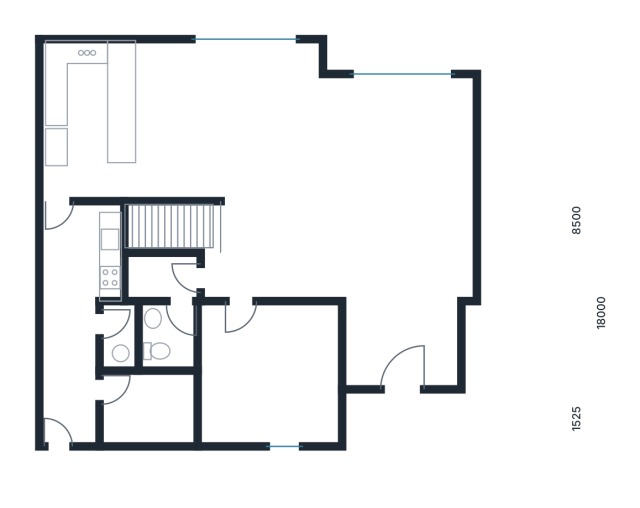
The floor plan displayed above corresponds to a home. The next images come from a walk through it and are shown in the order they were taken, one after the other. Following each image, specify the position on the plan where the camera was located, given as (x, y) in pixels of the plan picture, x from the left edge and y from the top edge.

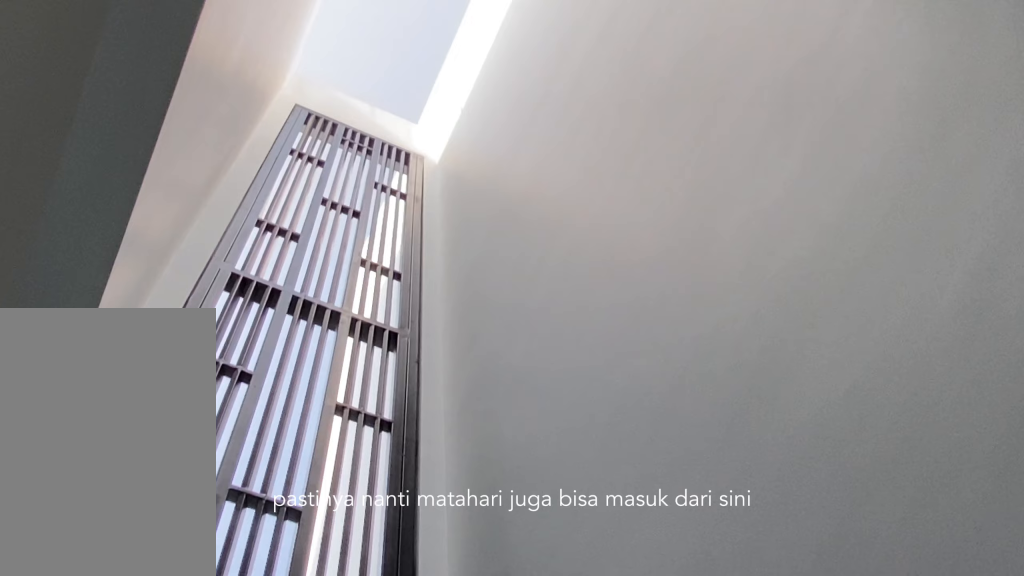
(71, 402)
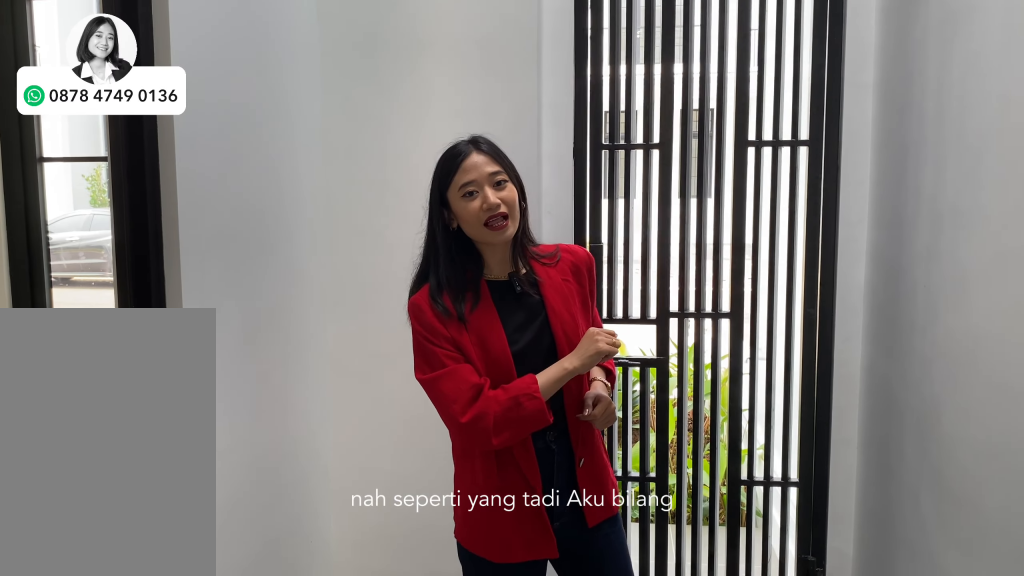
(71, 402)
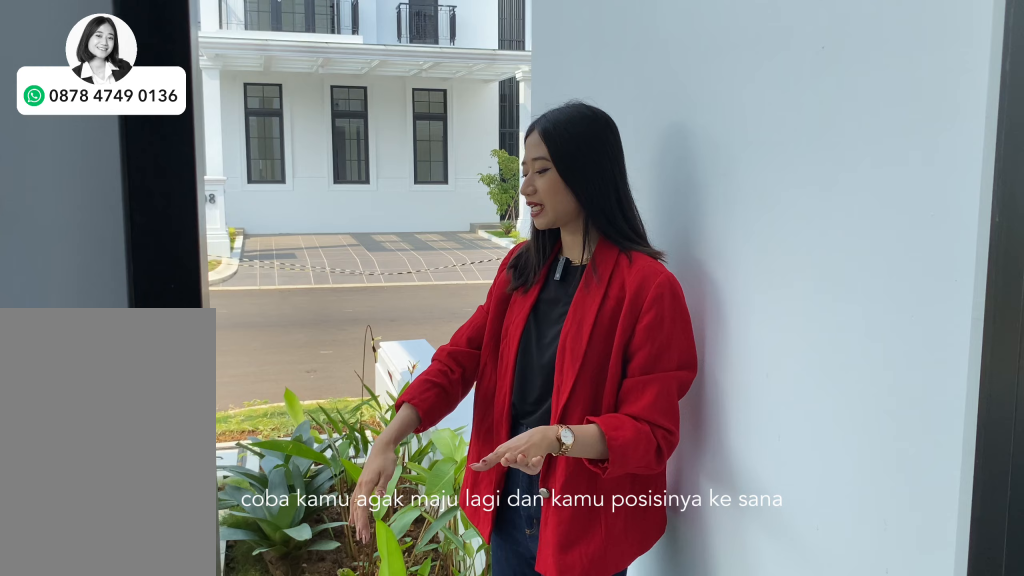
(71, 402)
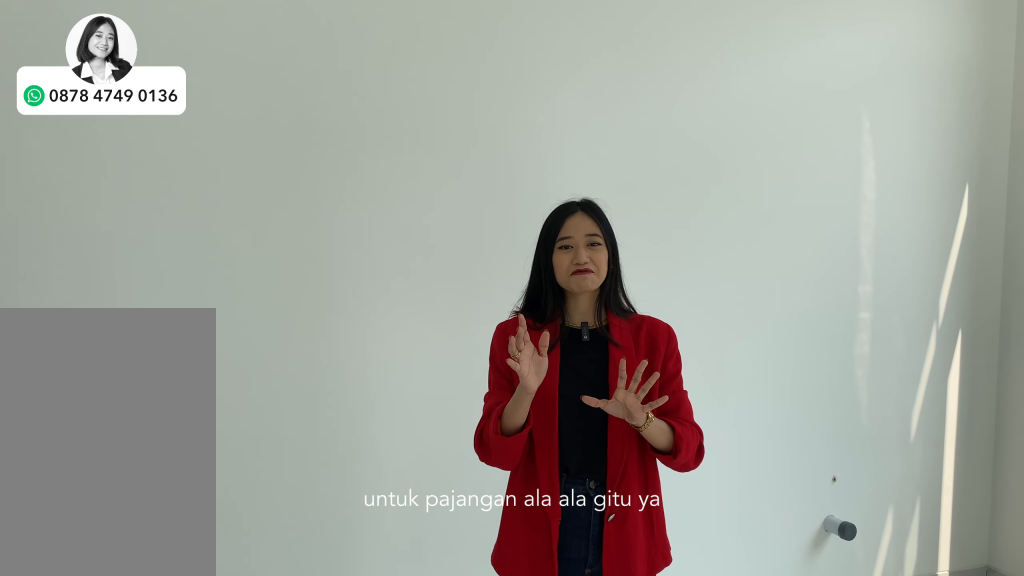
(122, 149)
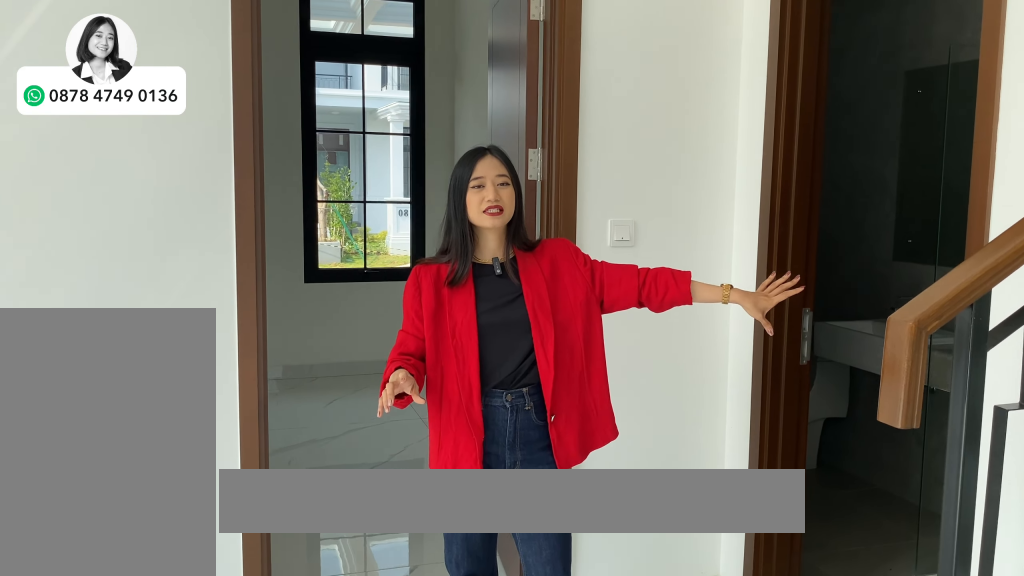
(258, 262)
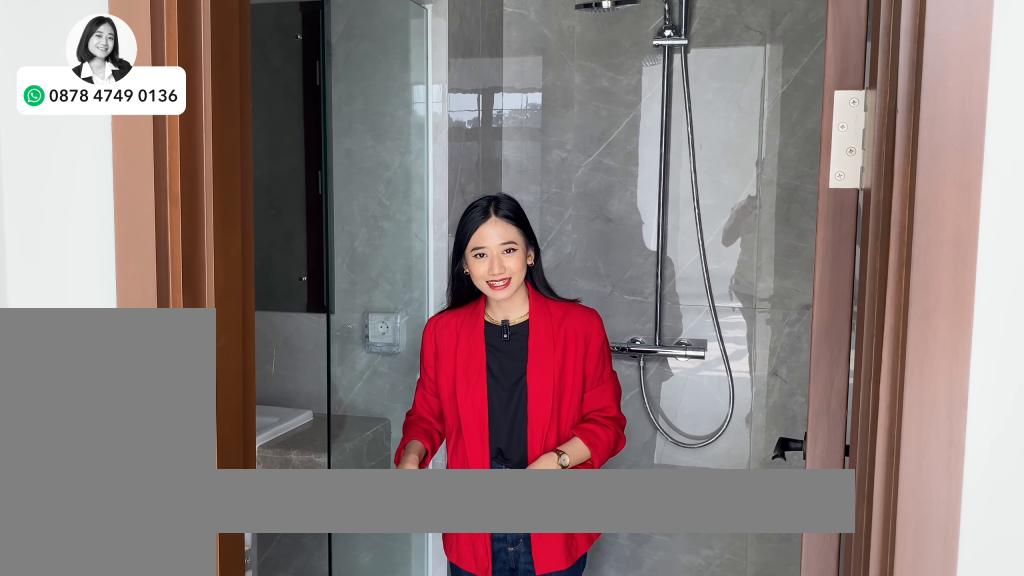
(169, 300)
